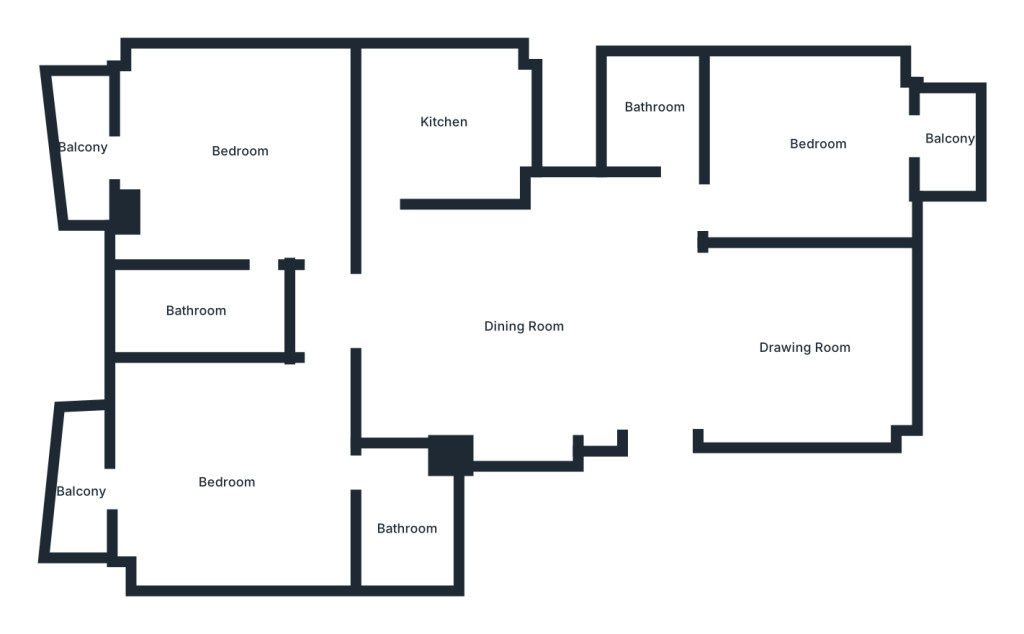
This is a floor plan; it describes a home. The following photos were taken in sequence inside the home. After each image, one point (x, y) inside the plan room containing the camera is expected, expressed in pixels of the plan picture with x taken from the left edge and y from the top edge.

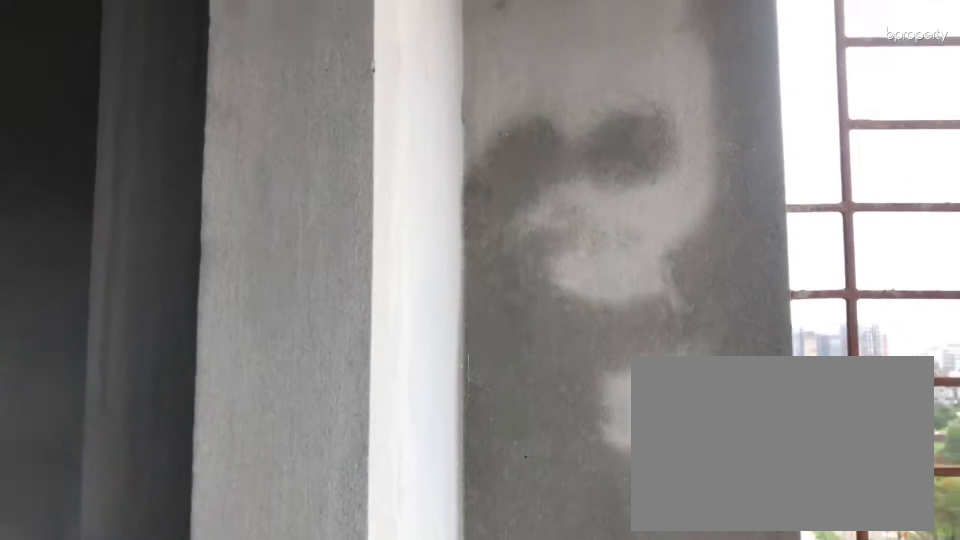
(81, 147)
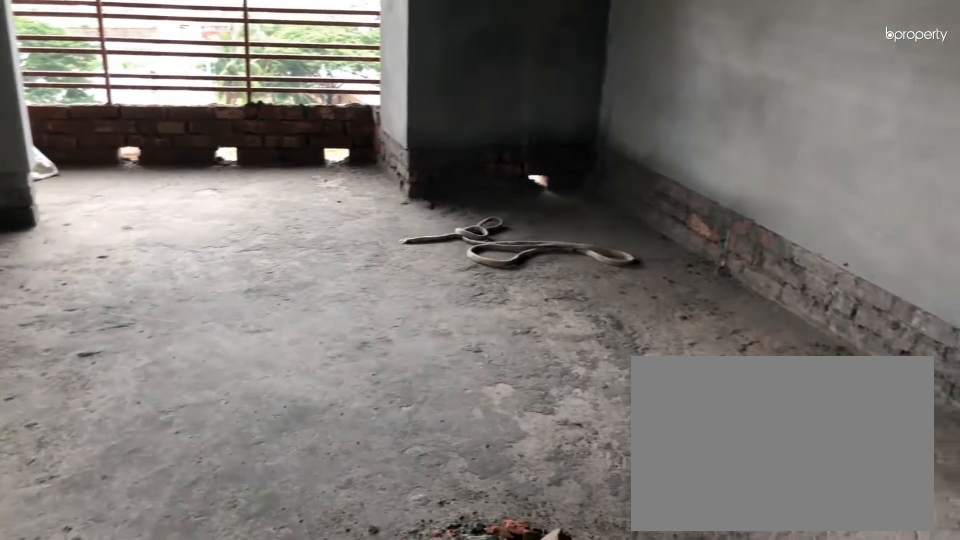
(232, 481)
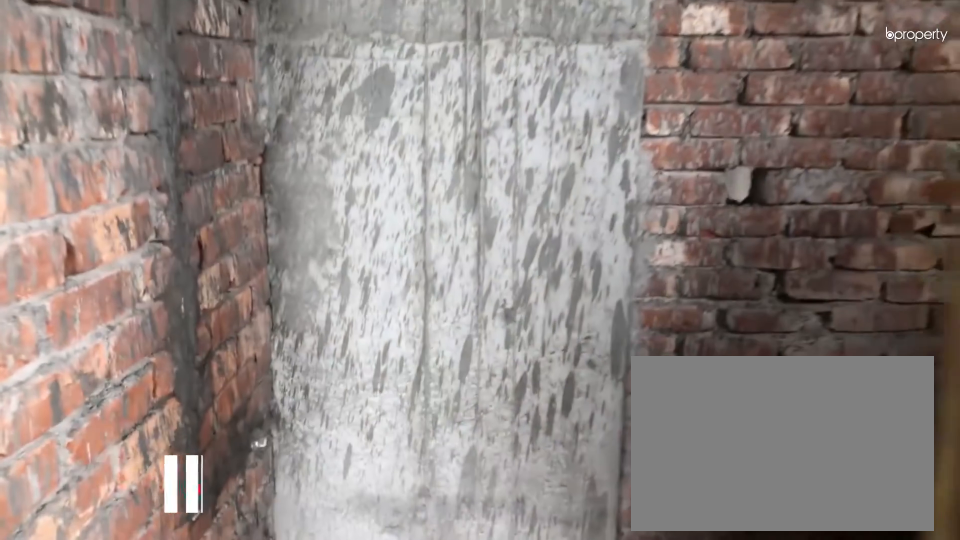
(402, 531)
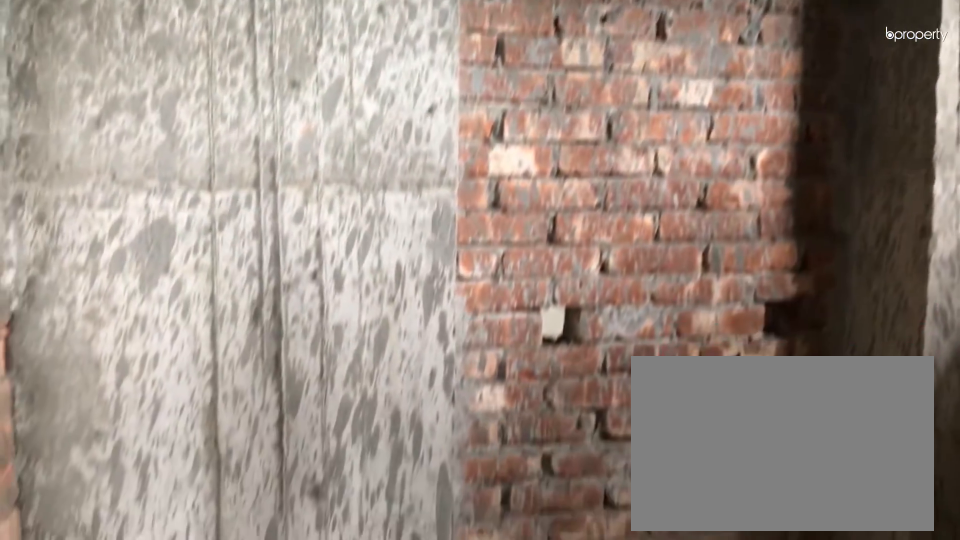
(402, 531)
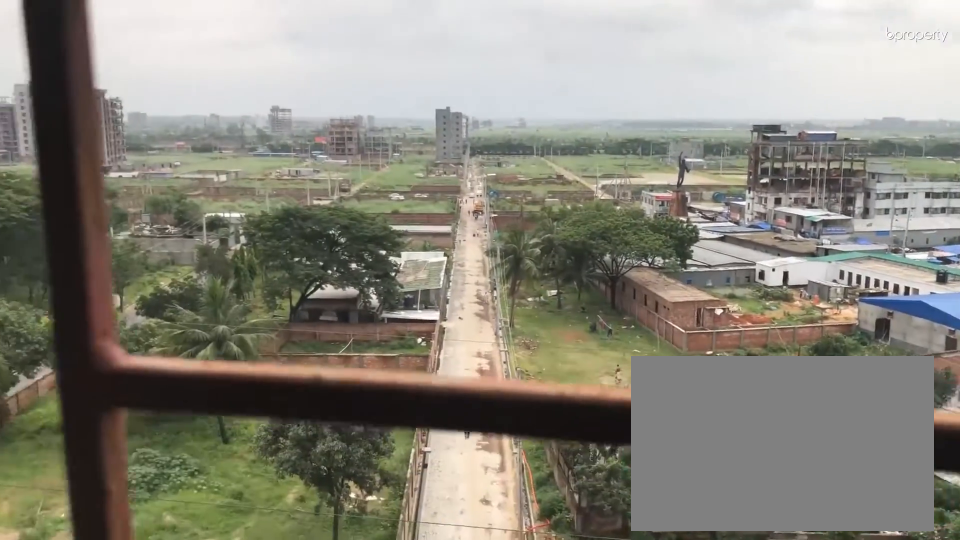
(76, 491)
